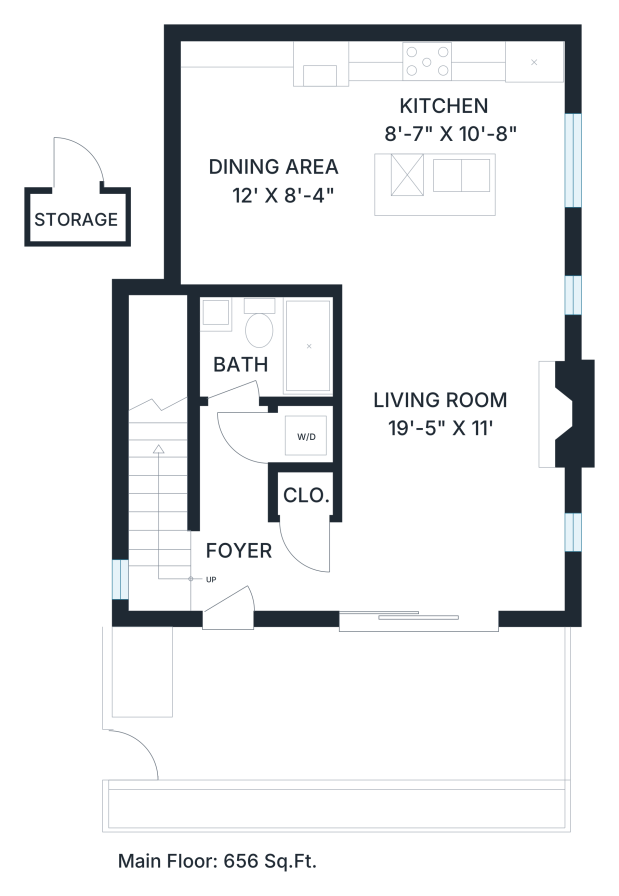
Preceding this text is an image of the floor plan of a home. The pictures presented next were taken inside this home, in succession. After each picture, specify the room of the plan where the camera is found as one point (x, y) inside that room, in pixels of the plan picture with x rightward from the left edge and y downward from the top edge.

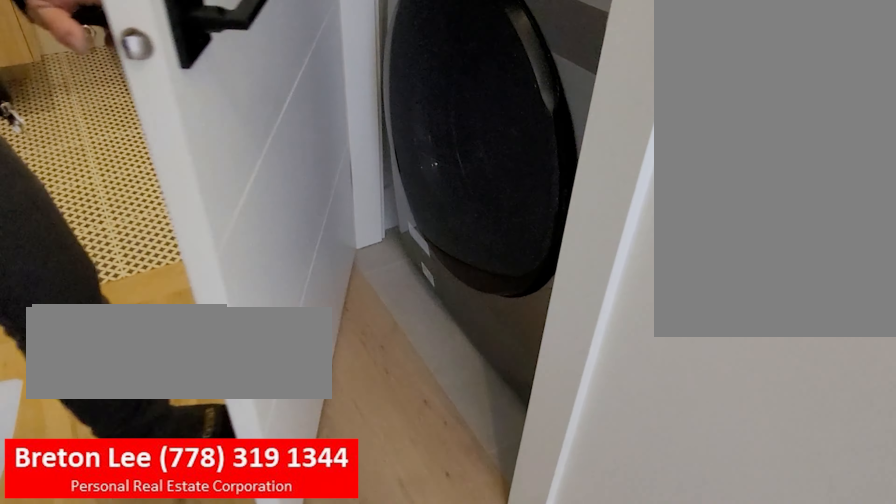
(308, 434)
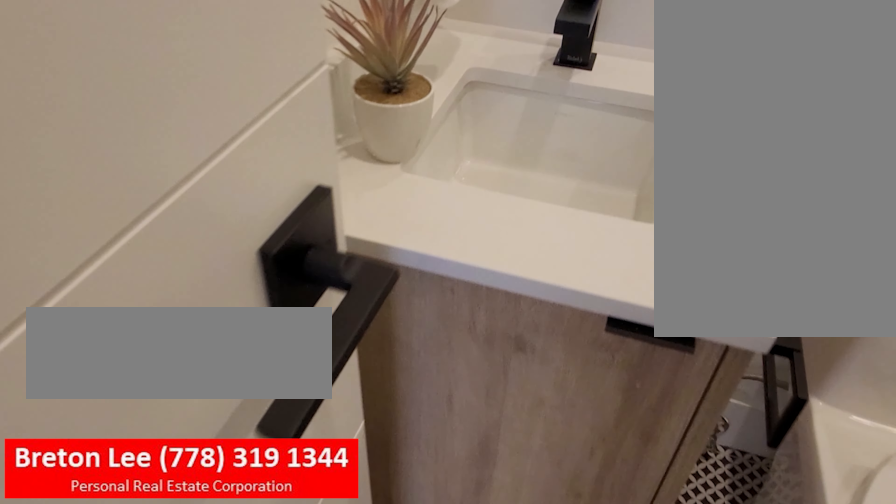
(242, 368)
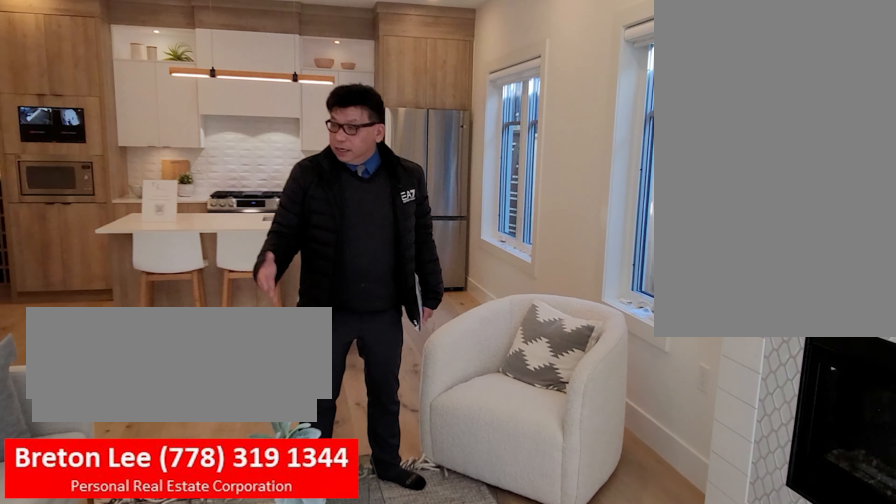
(436, 484)
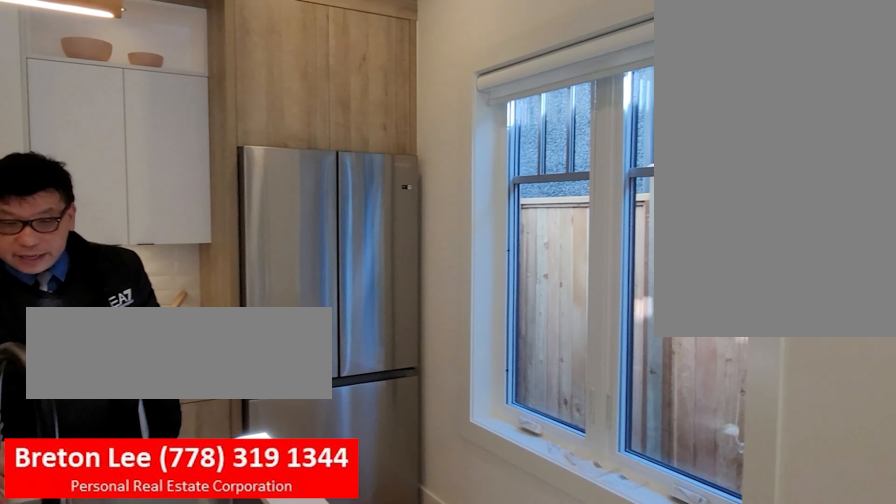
(529, 172)
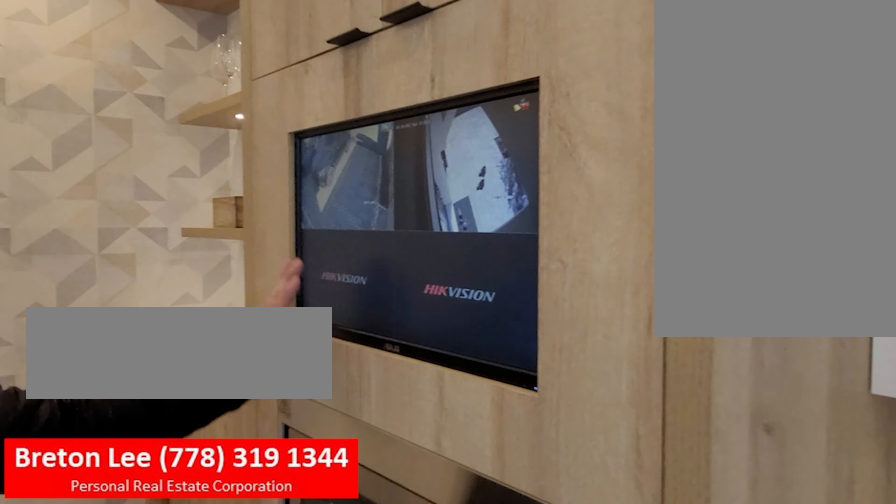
(529, 172)
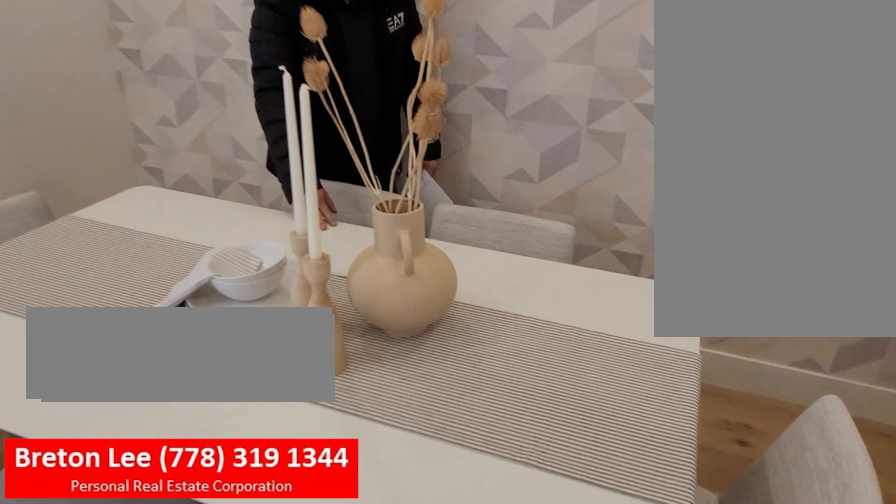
(270, 244)
